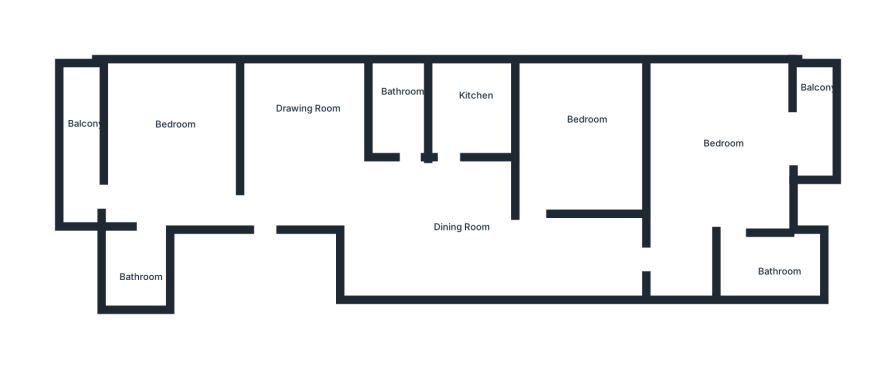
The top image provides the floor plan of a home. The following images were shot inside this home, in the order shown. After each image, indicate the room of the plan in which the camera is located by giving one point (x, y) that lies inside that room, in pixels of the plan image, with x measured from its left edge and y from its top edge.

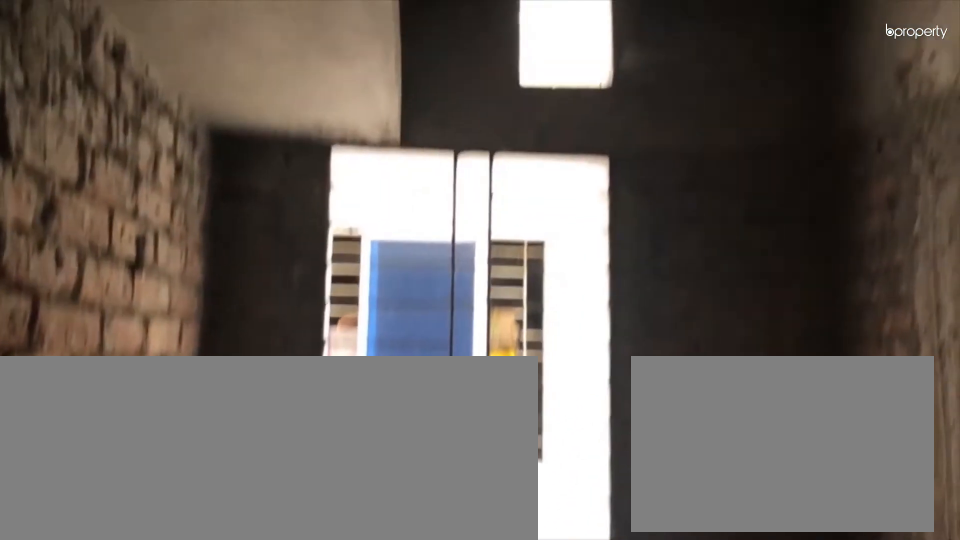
(466, 100)
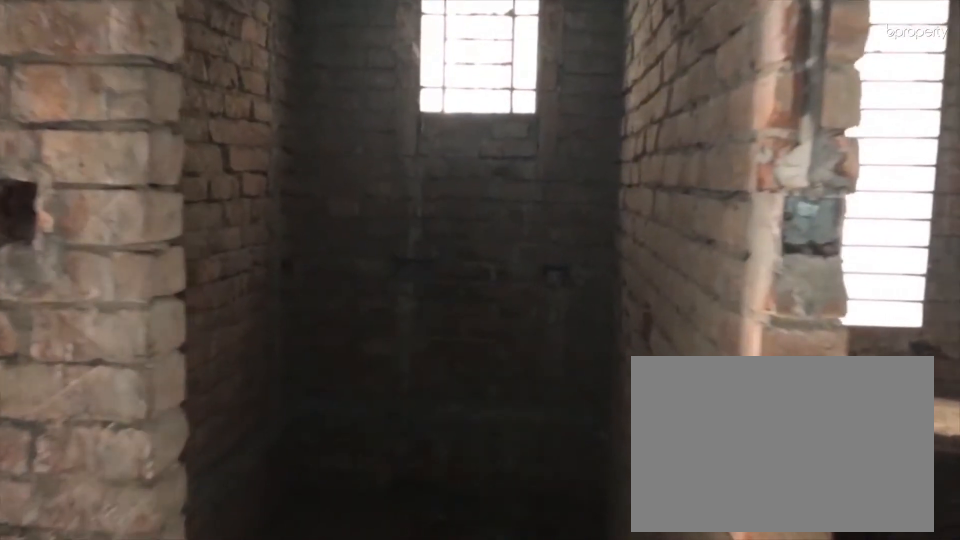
(405, 155)
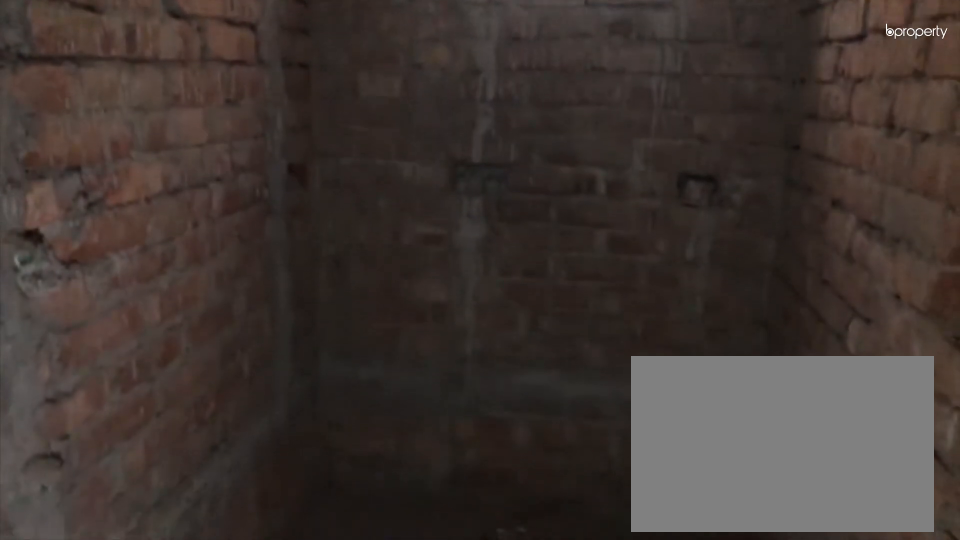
(401, 104)
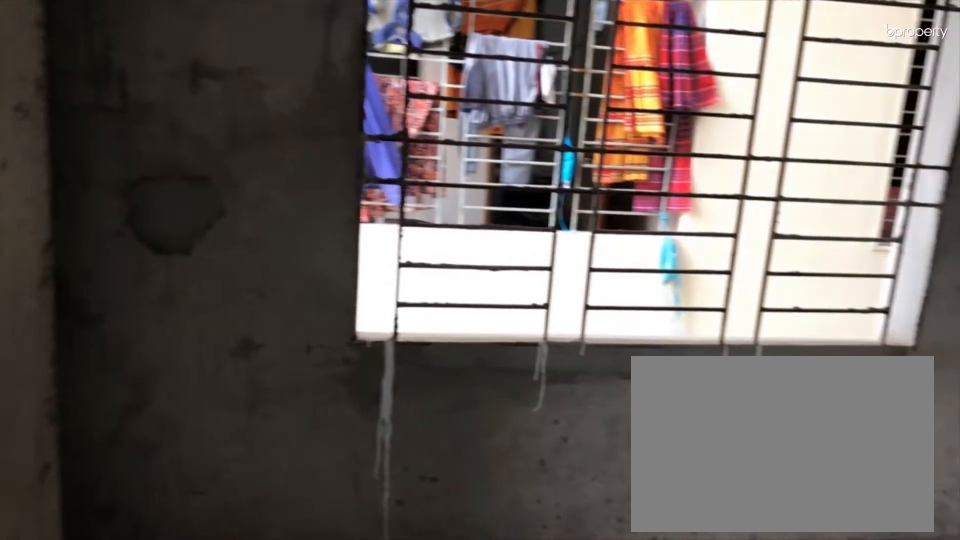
(154, 135)
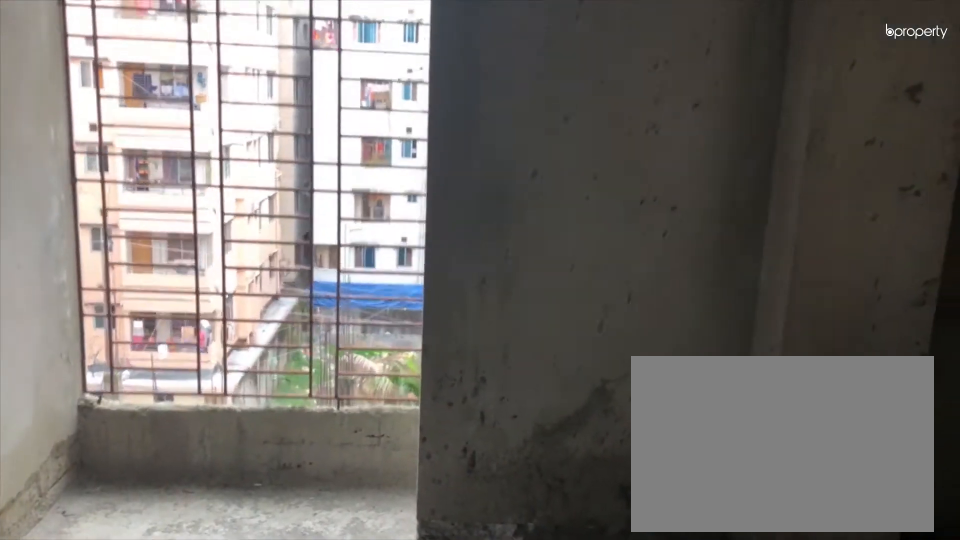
(154, 135)
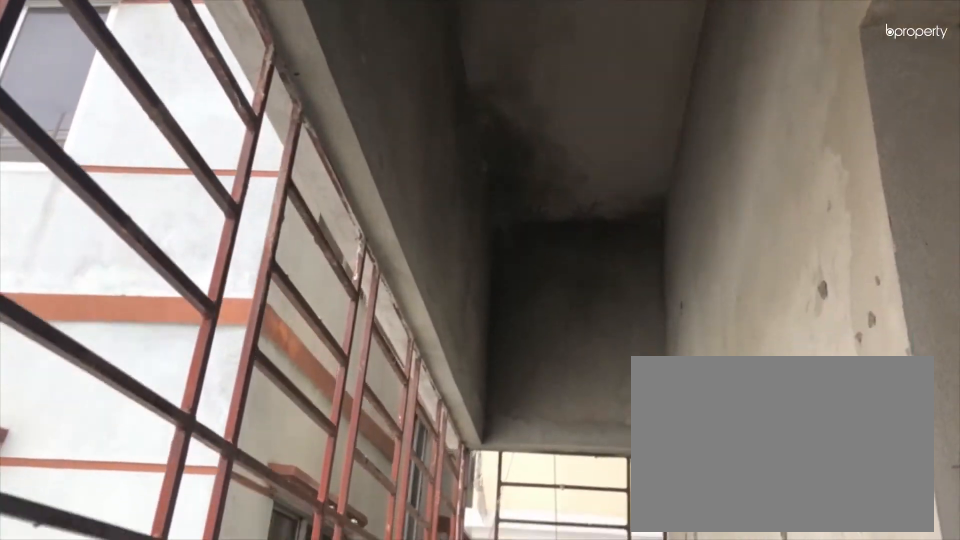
(80, 144)
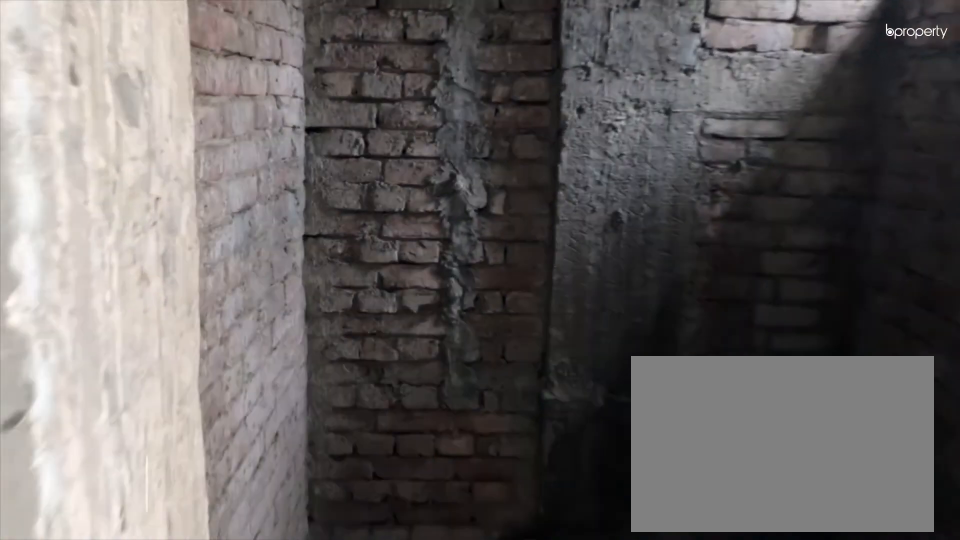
(139, 280)
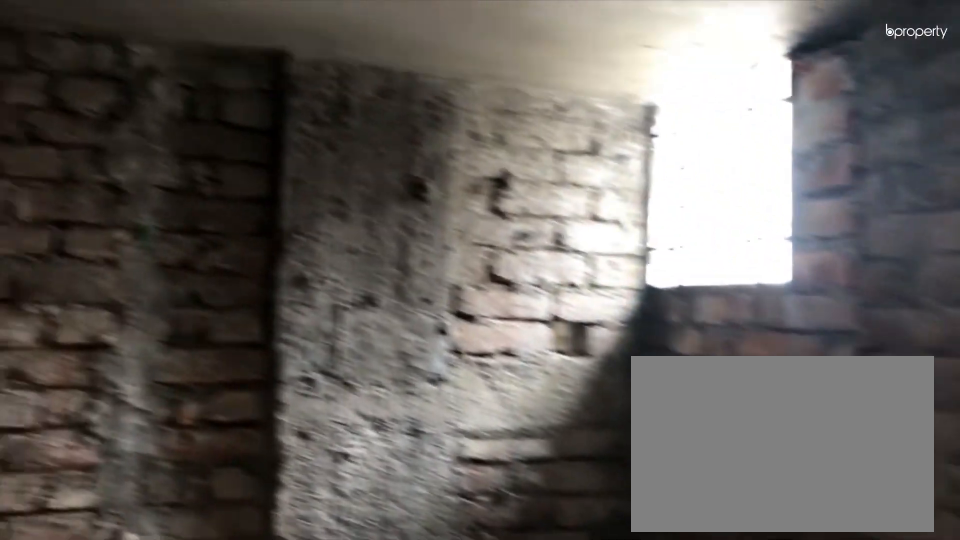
(139, 280)
